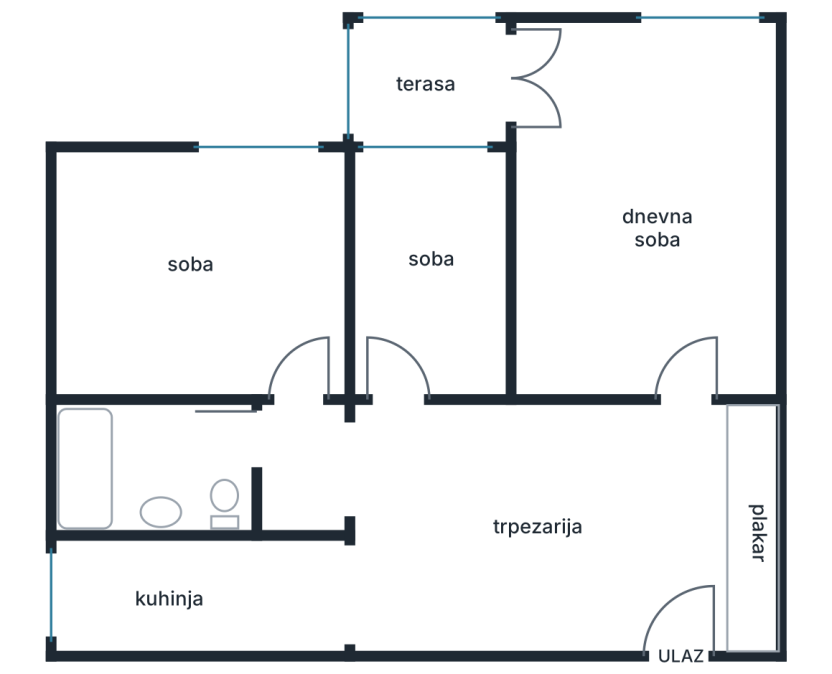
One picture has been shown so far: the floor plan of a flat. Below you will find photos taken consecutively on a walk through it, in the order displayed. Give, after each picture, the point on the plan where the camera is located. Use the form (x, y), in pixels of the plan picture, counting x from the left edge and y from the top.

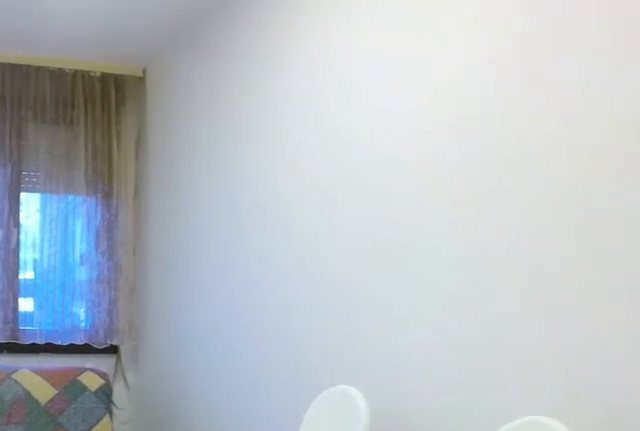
(397, 380)
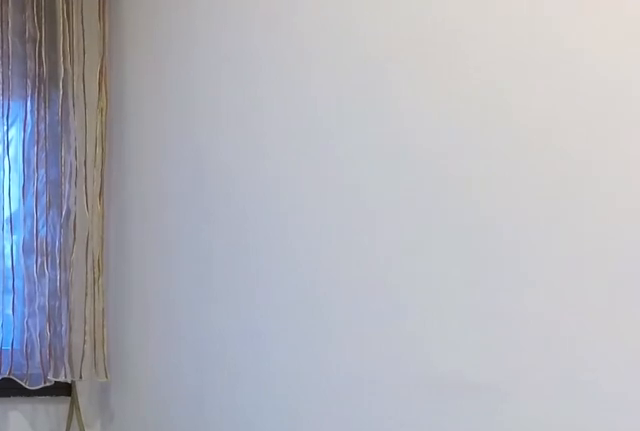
(418, 276)
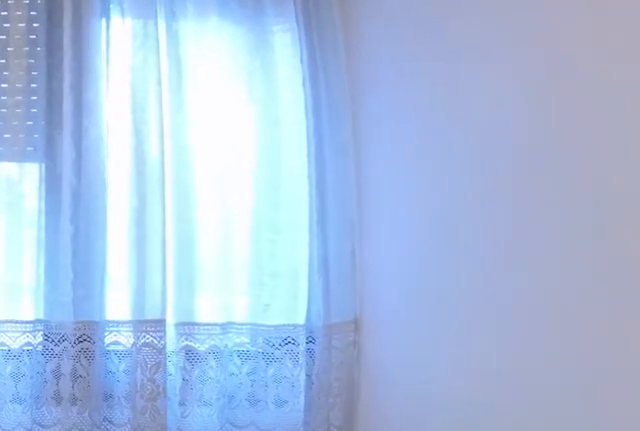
(311, 282)
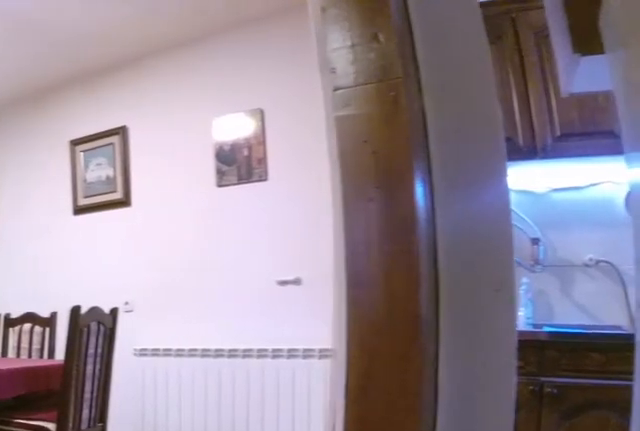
(283, 437)
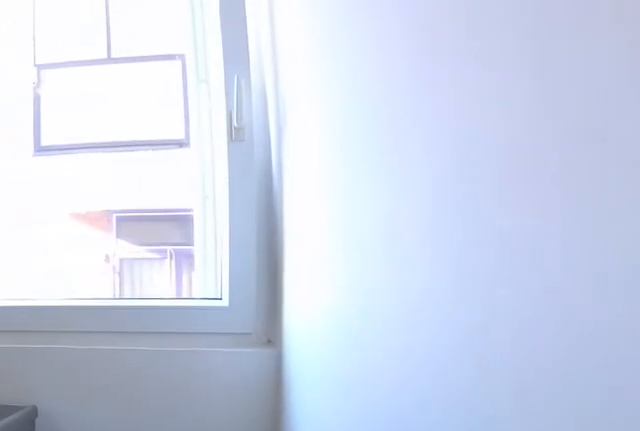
(198, 590)
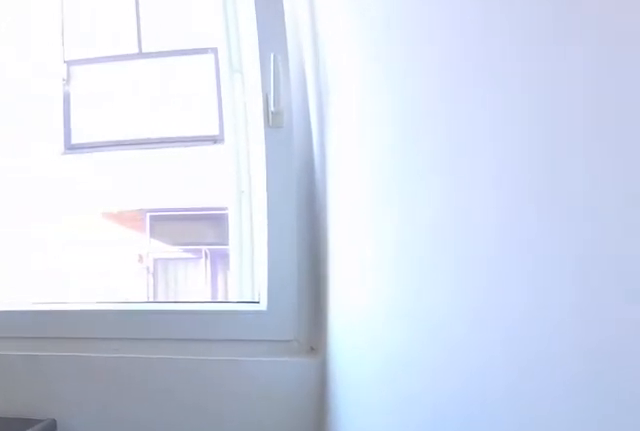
(187, 590)
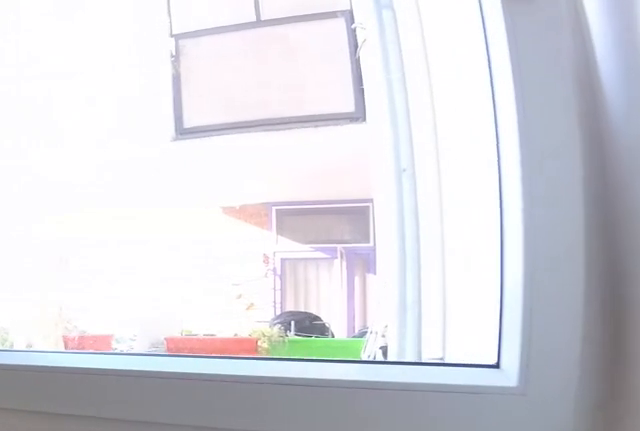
(111, 587)
